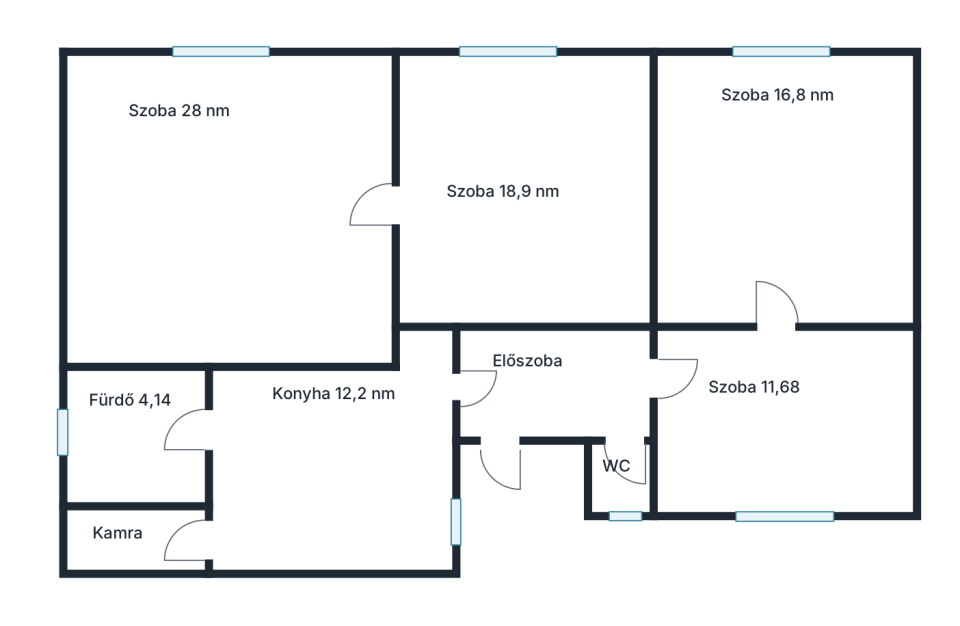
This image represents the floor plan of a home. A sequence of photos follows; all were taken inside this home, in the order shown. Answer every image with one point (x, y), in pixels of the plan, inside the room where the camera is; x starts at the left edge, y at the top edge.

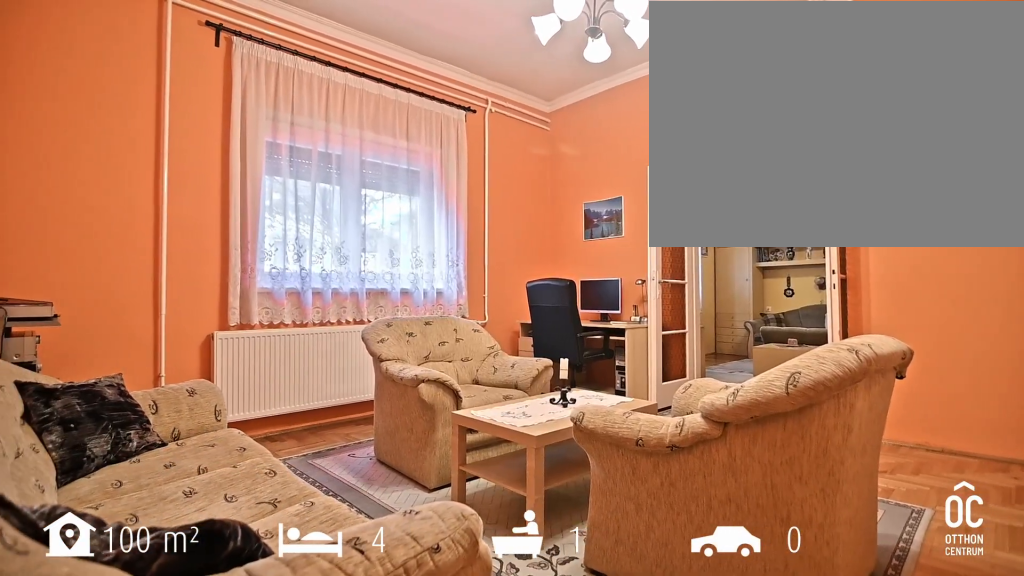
(226, 217)
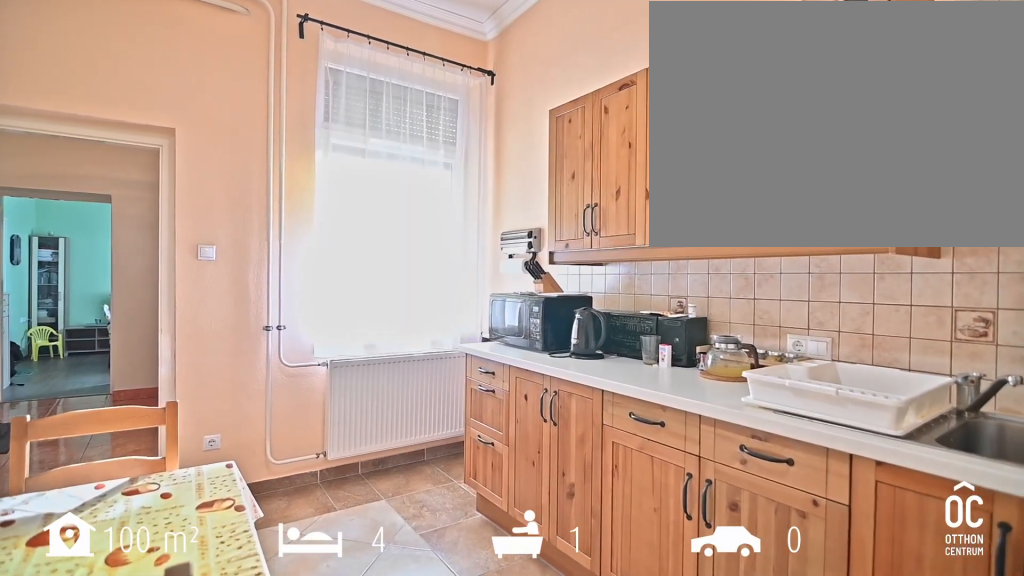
(321, 463)
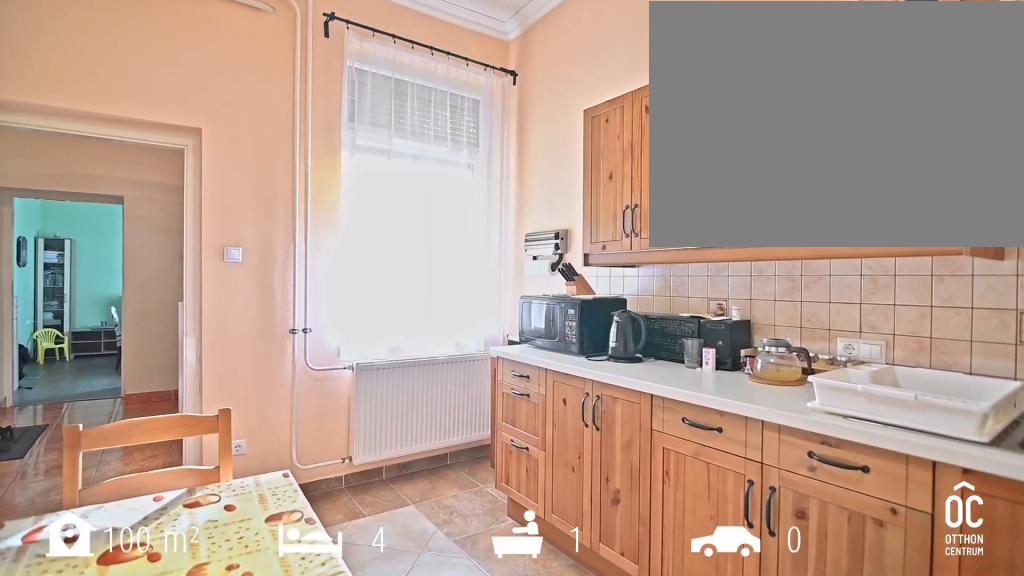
(321, 463)
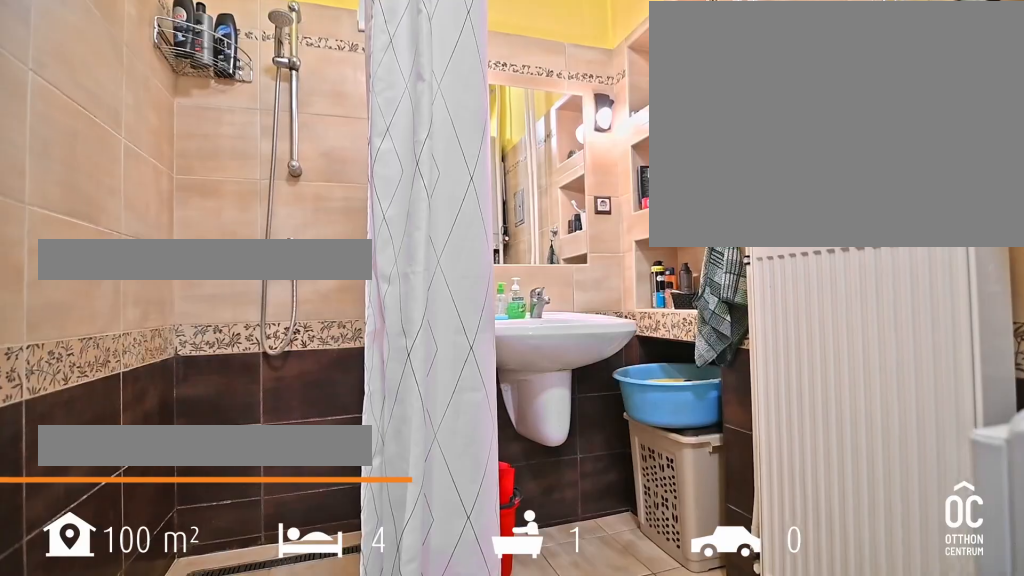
(135, 438)
